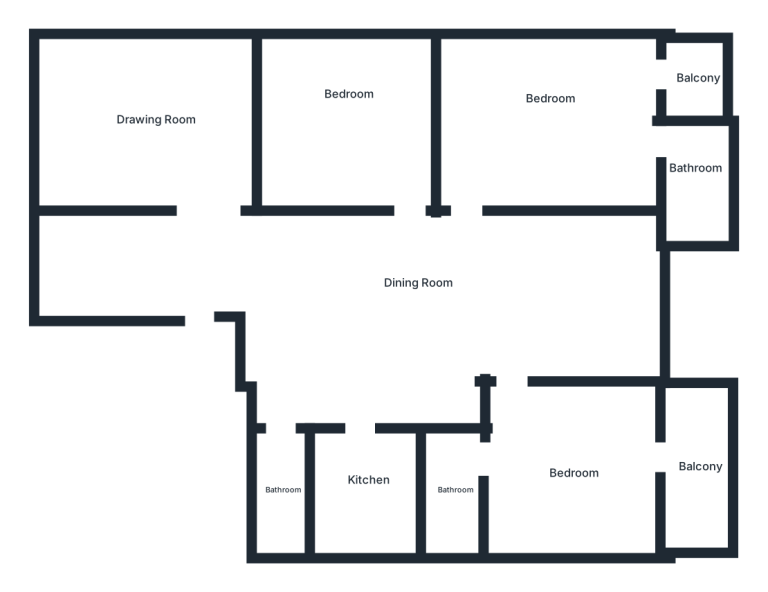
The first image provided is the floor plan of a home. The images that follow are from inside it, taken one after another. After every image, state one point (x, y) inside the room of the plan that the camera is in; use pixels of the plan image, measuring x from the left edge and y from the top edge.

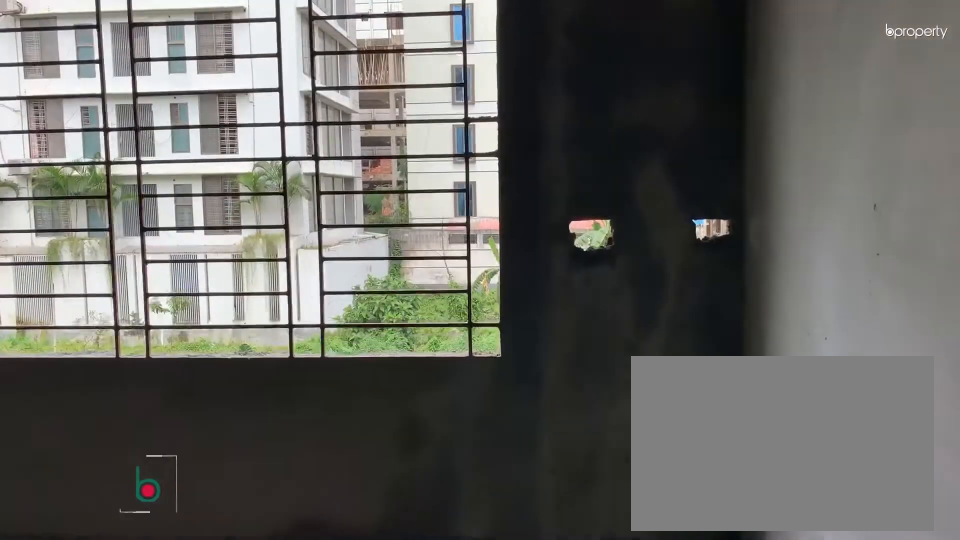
(378, 154)
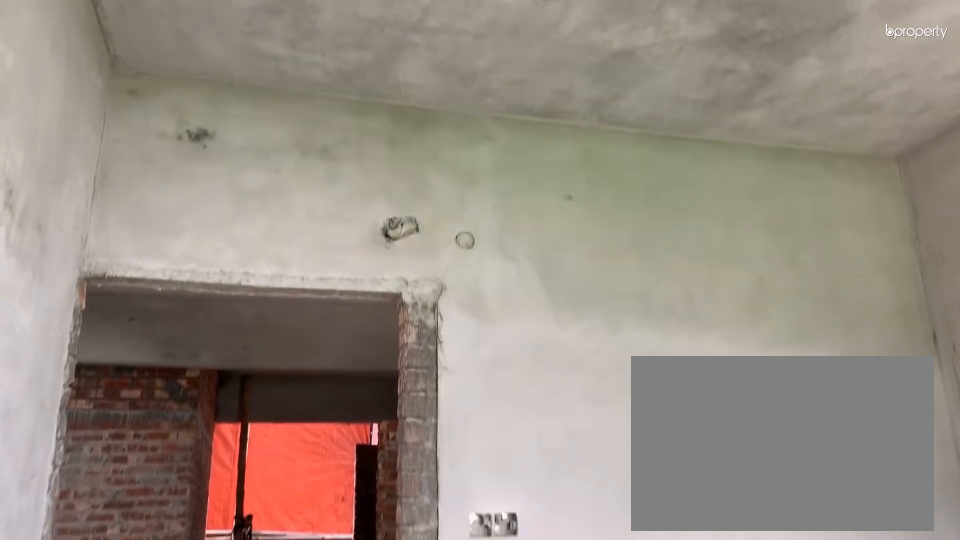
(341, 105)
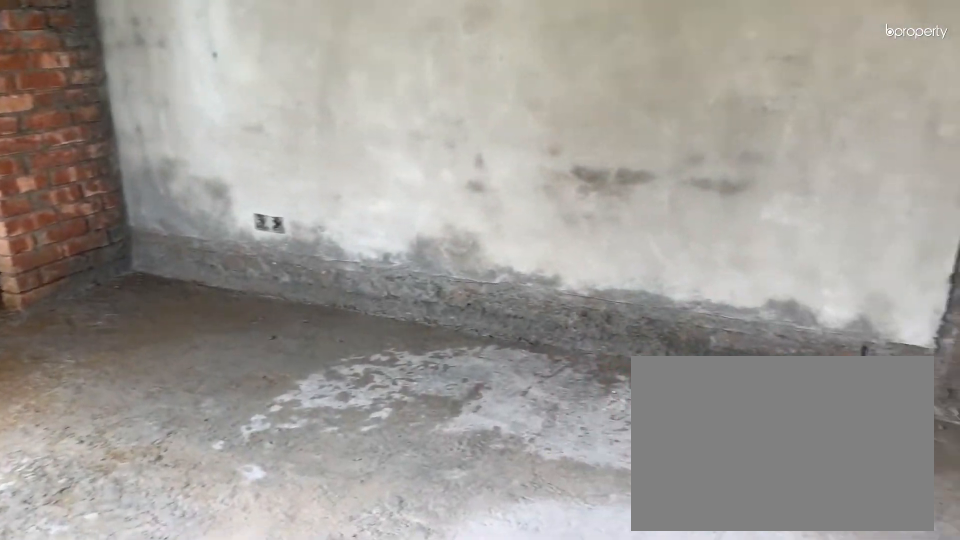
(552, 103)
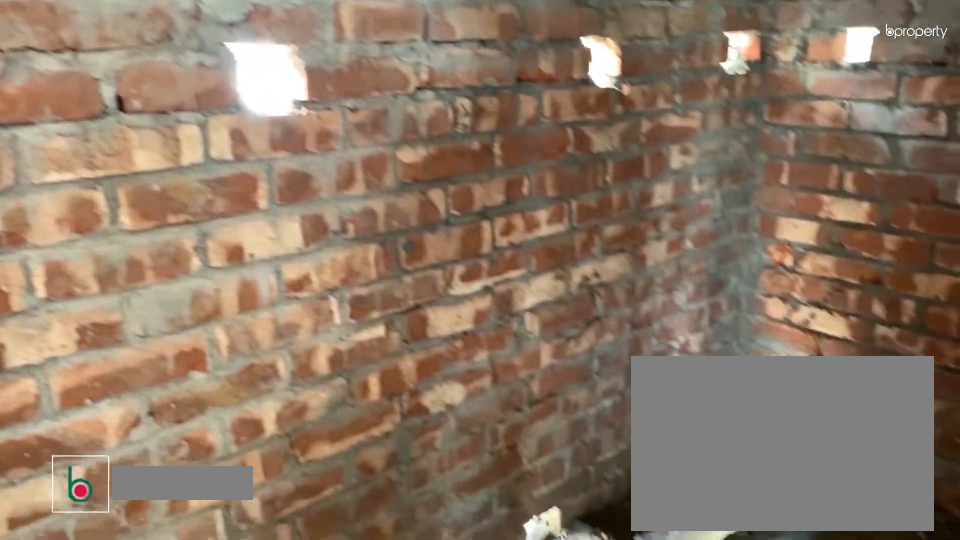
(696, 179)
